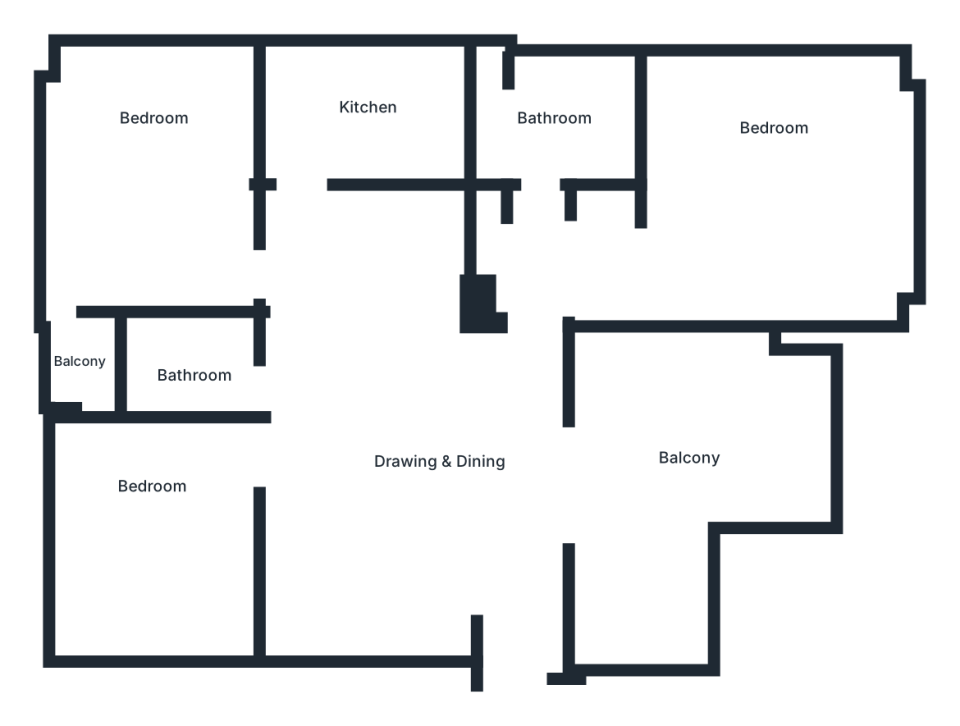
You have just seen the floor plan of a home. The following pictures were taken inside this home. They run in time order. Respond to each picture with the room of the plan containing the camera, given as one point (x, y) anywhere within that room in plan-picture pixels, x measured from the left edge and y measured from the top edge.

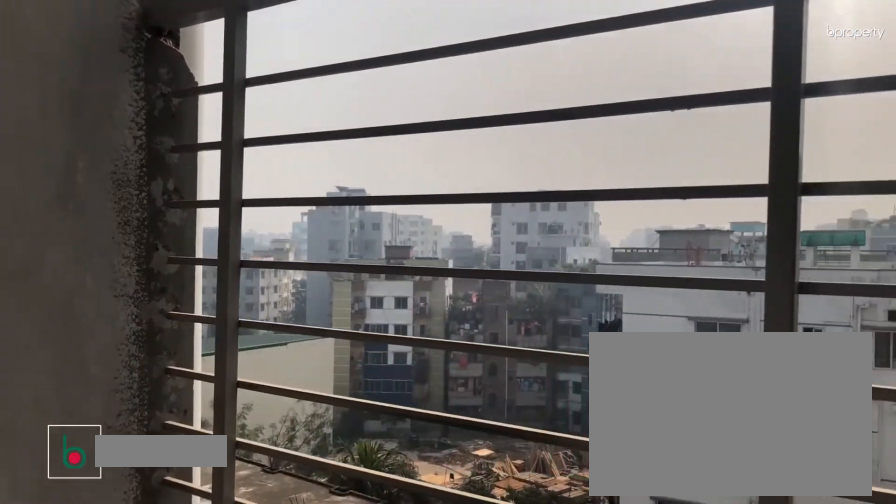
(83, 367)
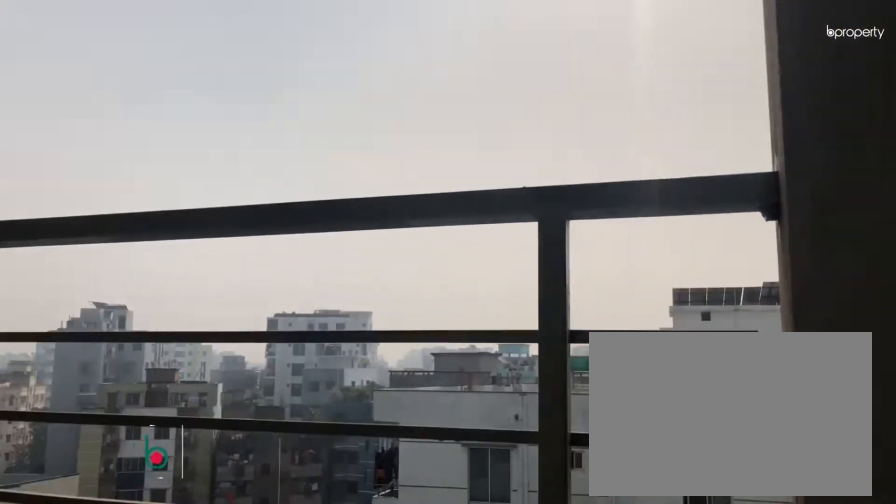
(83, 367)
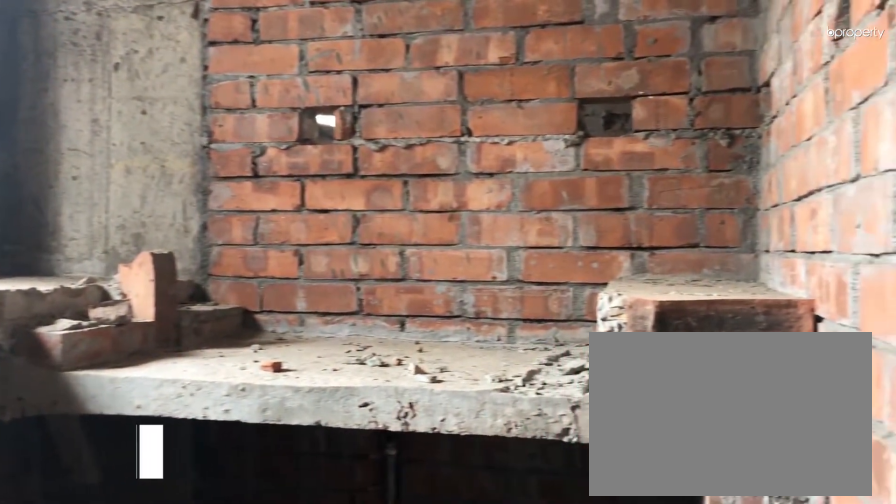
(363, 116)
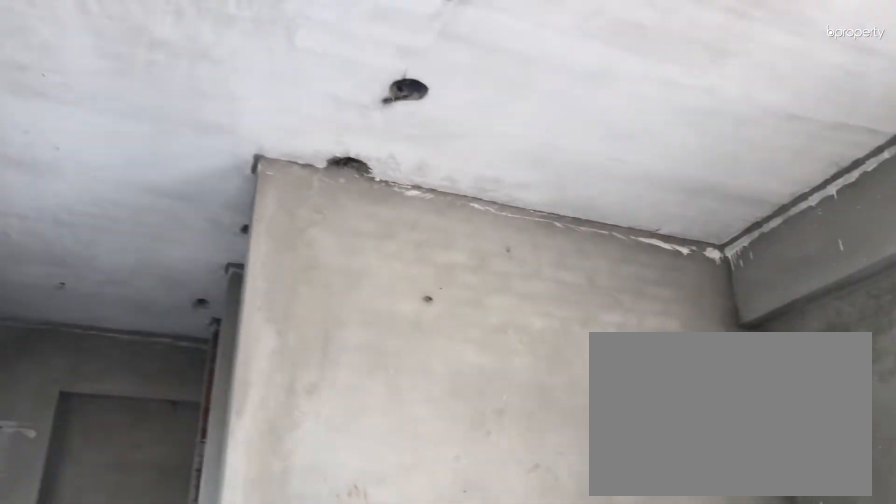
(777, 180)
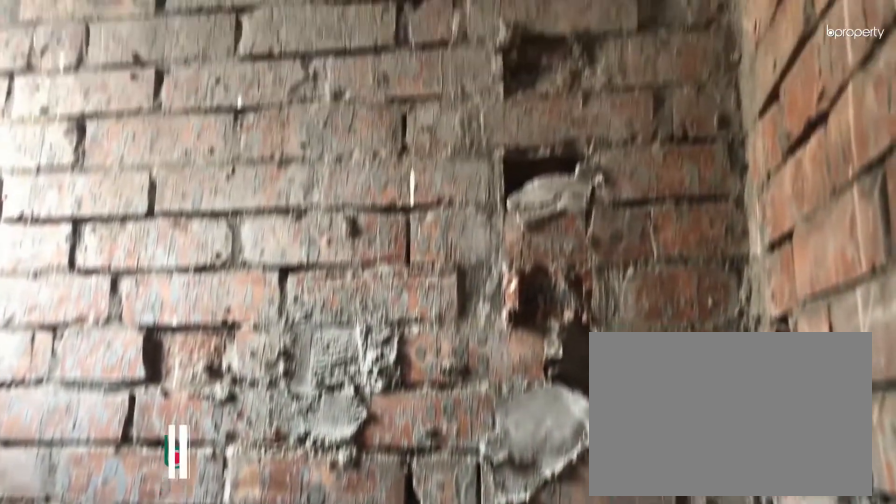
(555, 116)
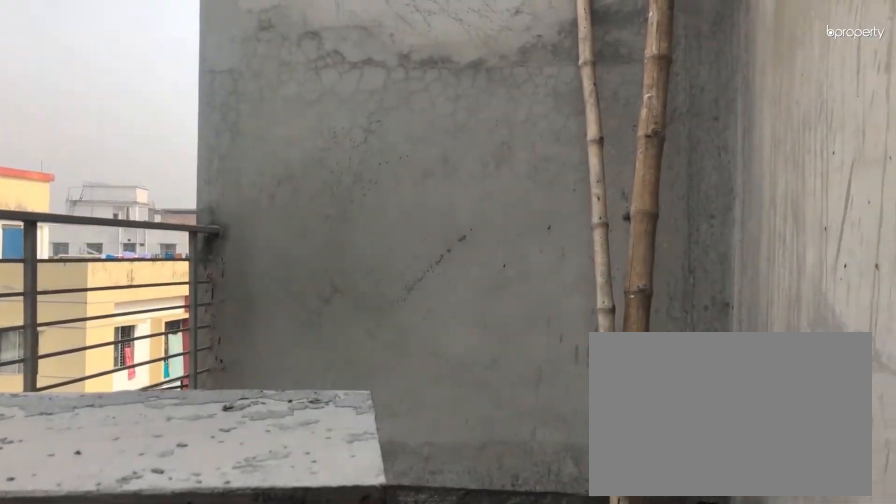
(693, 456)
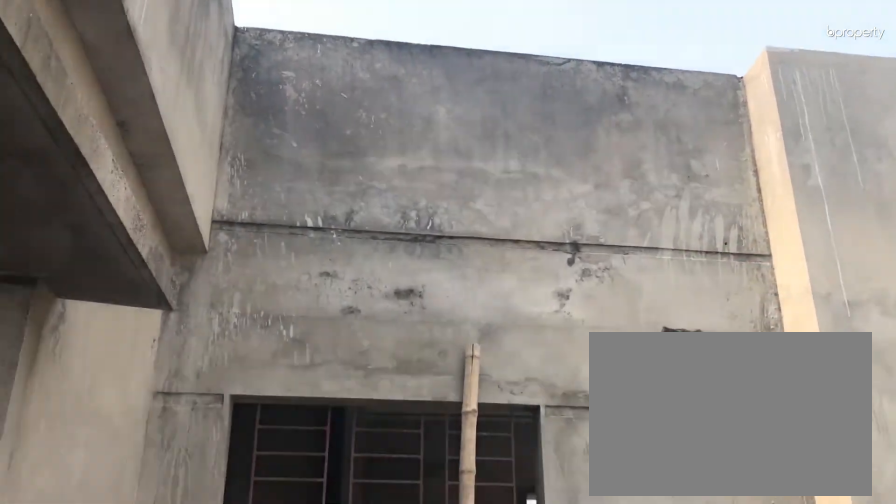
(693, 457)
